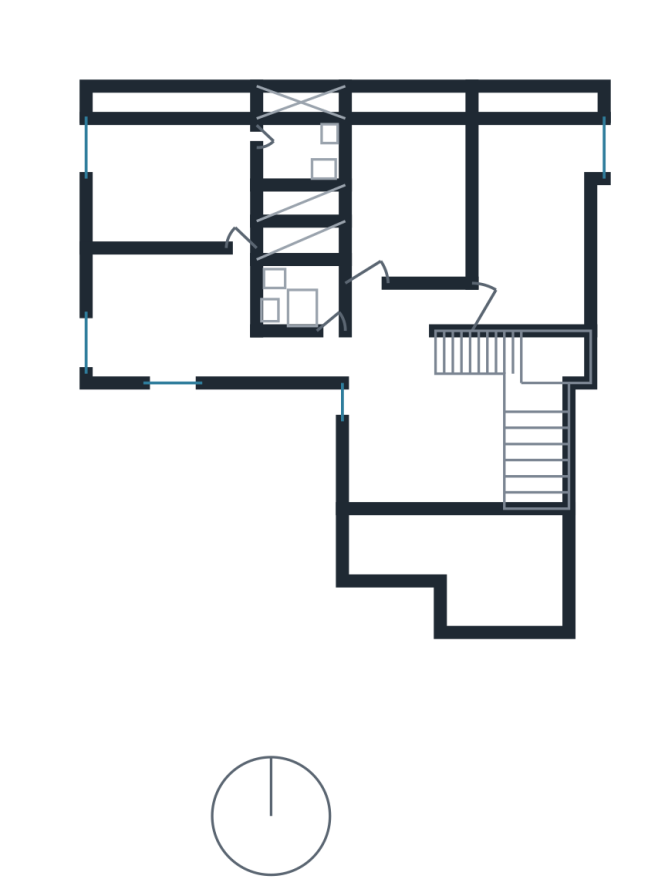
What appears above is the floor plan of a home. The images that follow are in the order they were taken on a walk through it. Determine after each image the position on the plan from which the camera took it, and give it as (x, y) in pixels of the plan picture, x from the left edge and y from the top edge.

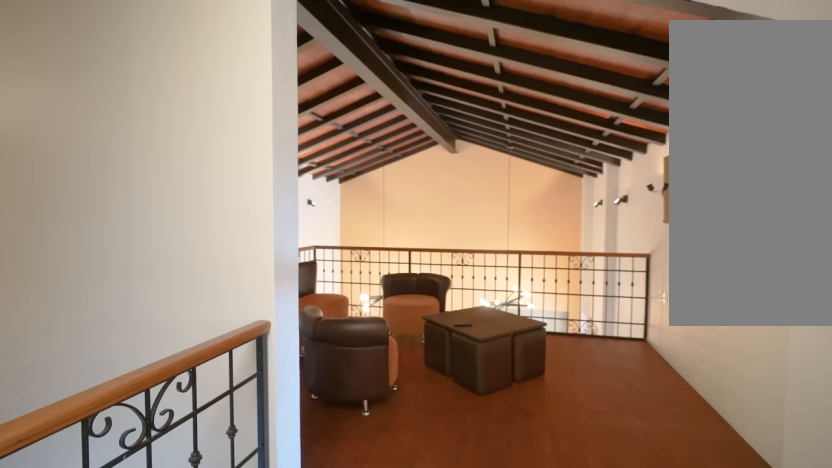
(372, 315)
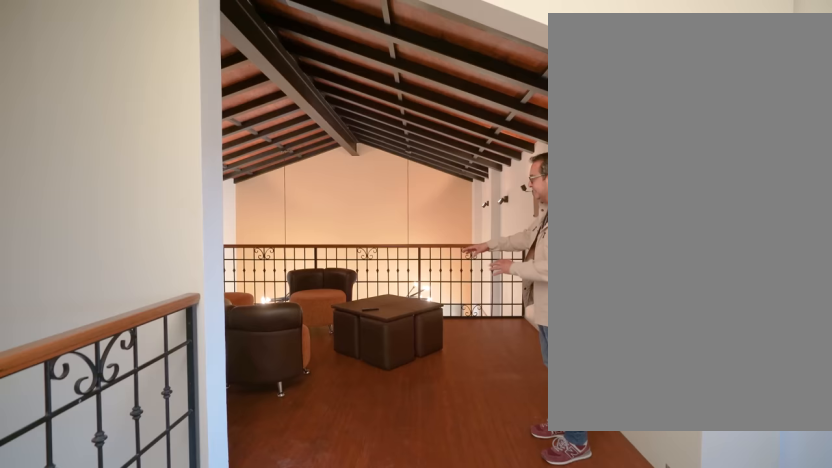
(373, 325)
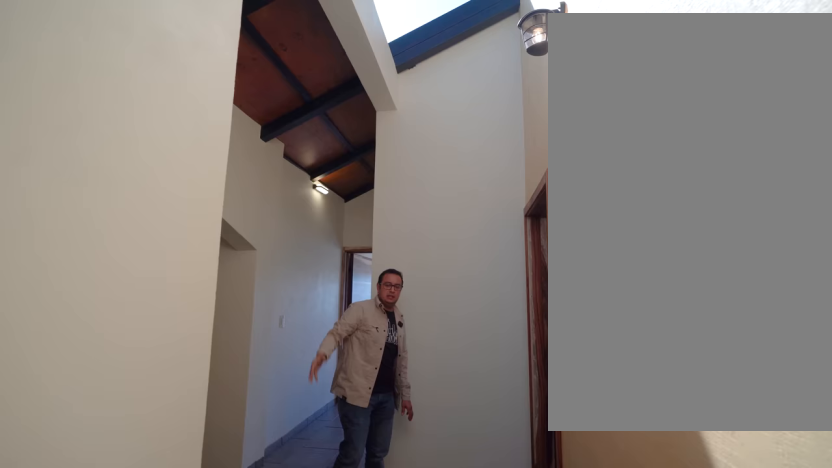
(372, 324)
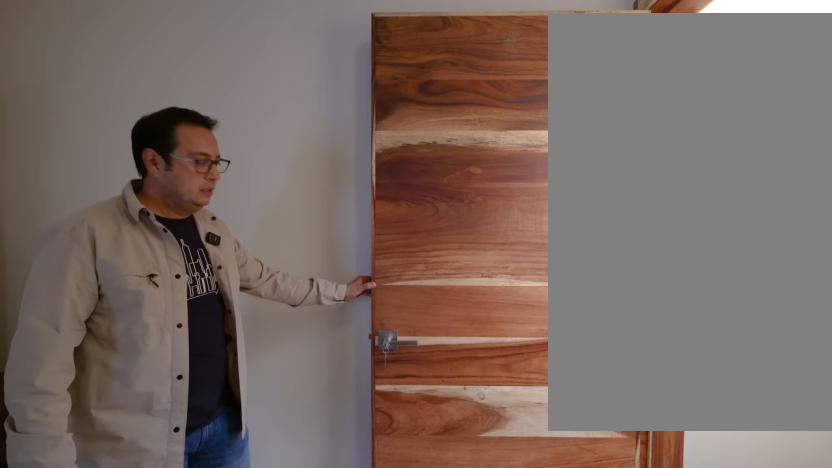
(509, 302)
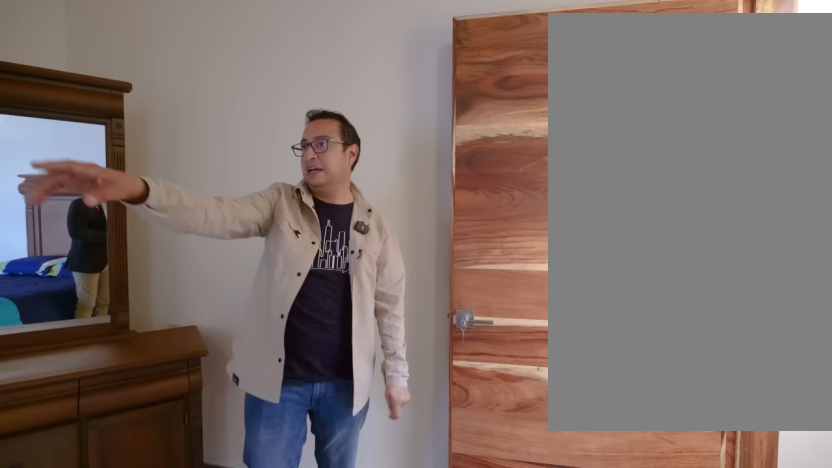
(509, 302)
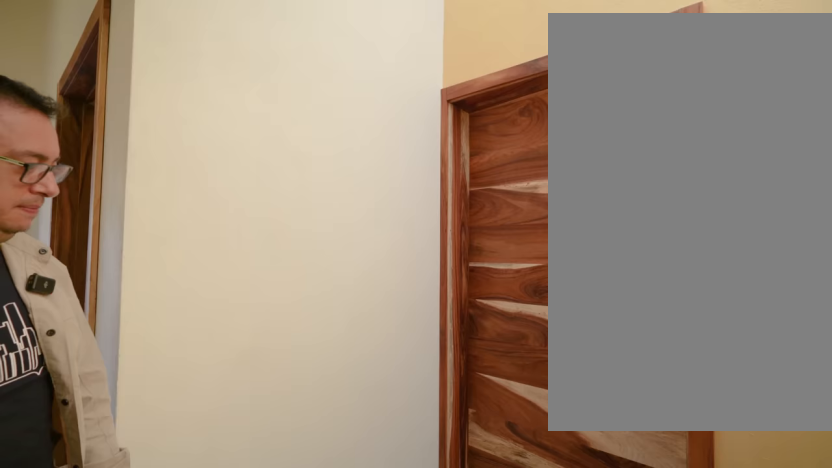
(430, 301)
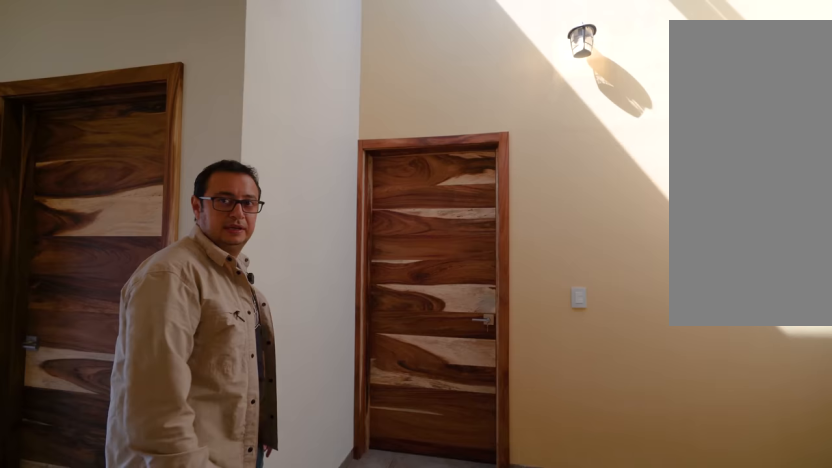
(409, 300)
